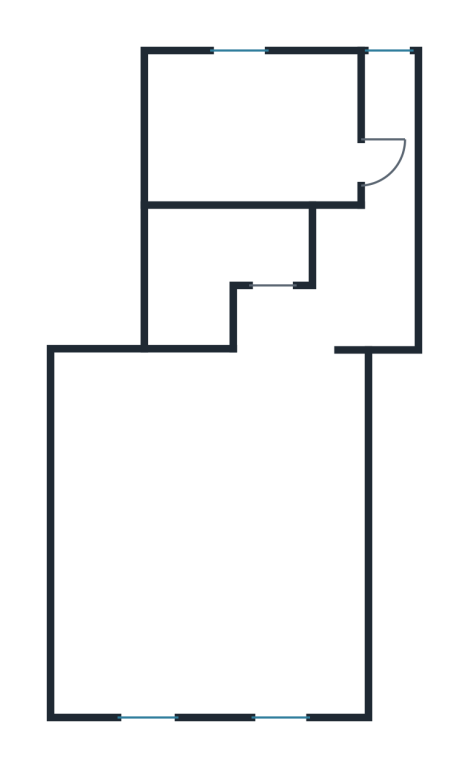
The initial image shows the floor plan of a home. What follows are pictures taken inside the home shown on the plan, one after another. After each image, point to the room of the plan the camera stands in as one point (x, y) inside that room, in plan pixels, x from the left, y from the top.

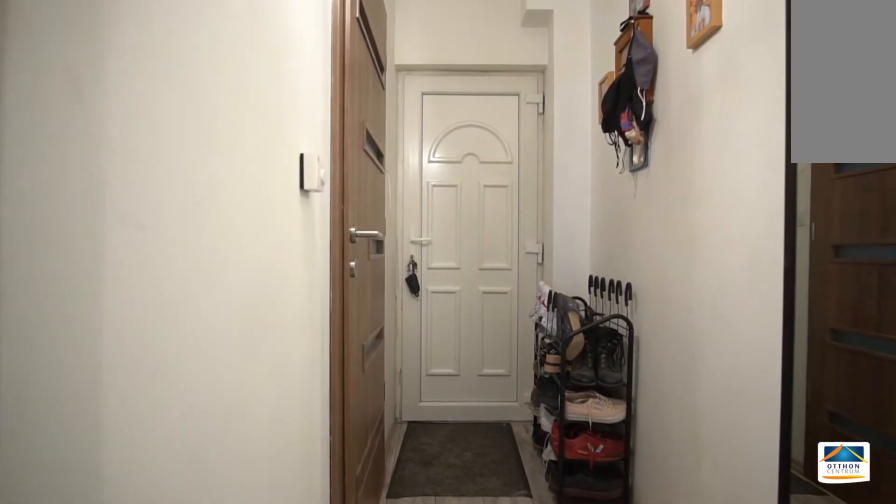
(387, 223)
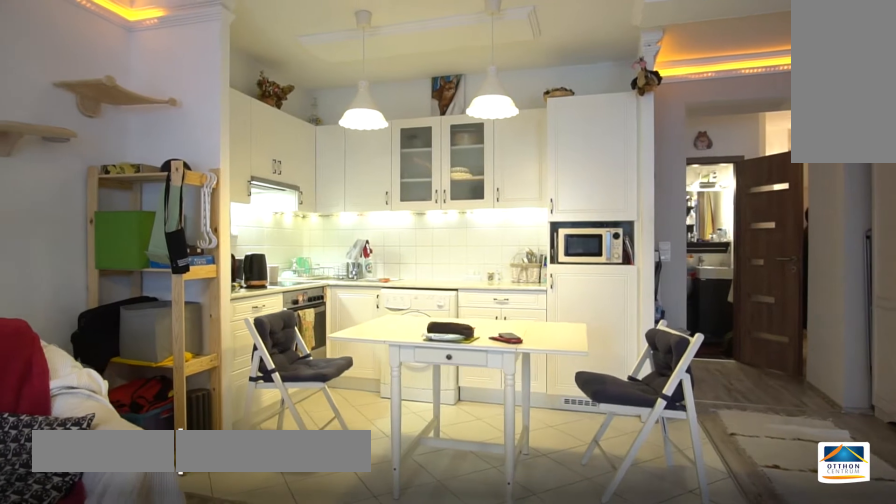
(218, 537)
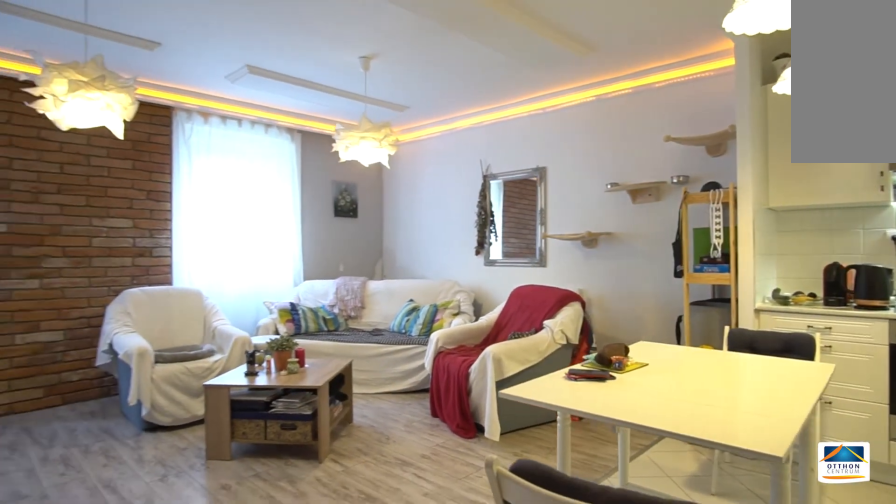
(218, 537)
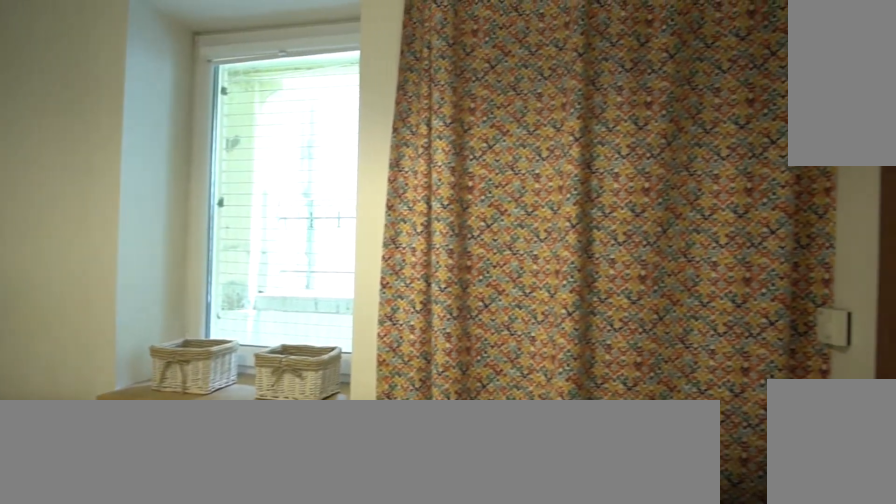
(240, 118)
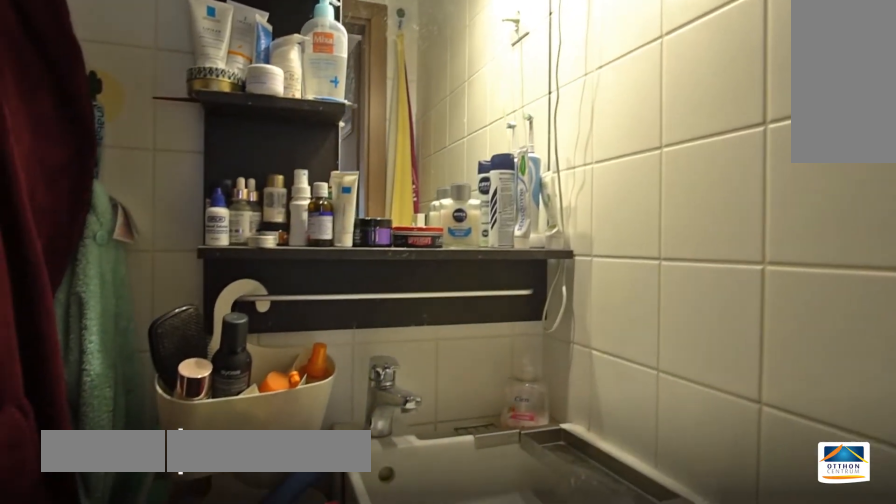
(231, 249)
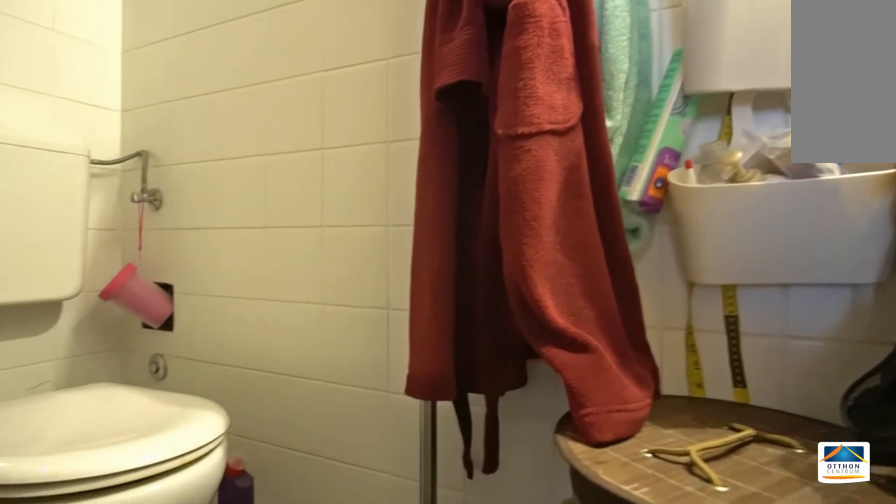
(231, 249)
